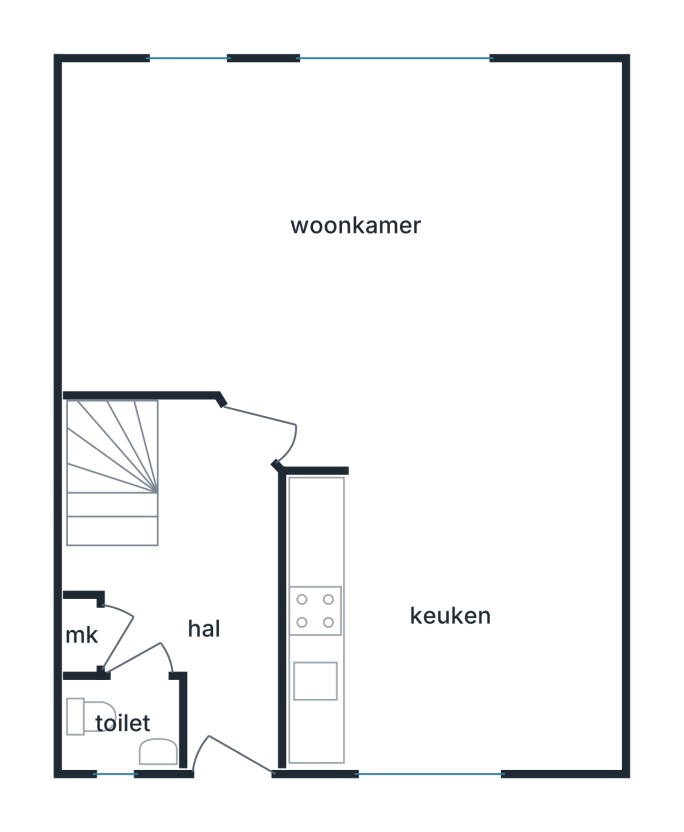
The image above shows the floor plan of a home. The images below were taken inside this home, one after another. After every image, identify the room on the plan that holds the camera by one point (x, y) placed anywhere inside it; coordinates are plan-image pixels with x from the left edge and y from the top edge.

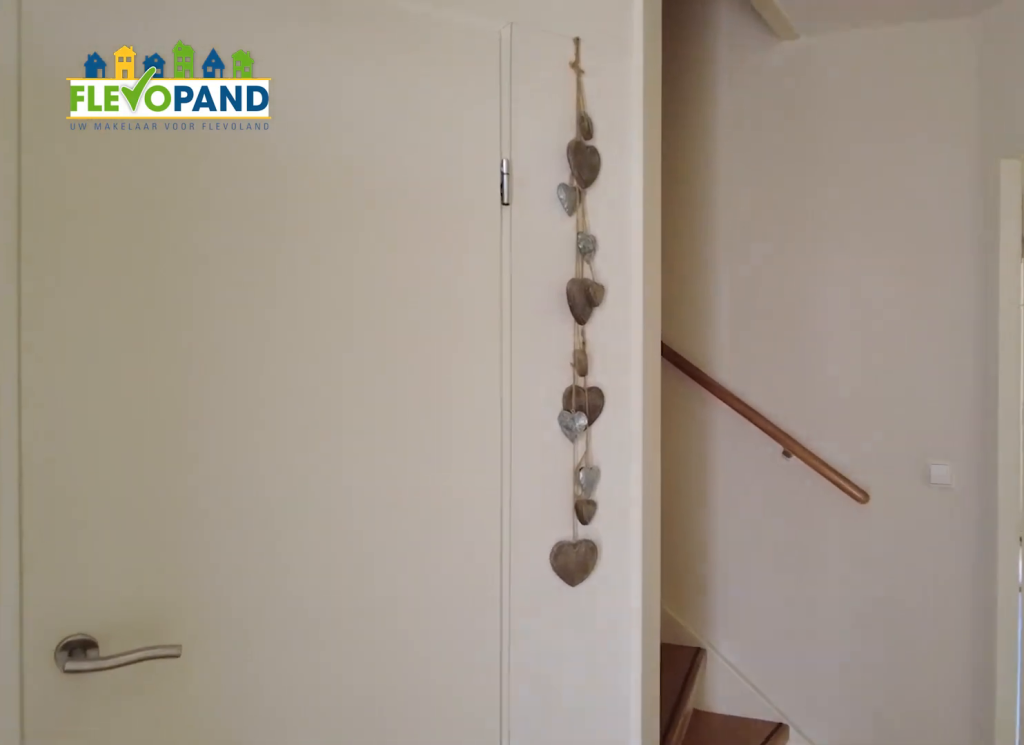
(202, 588)
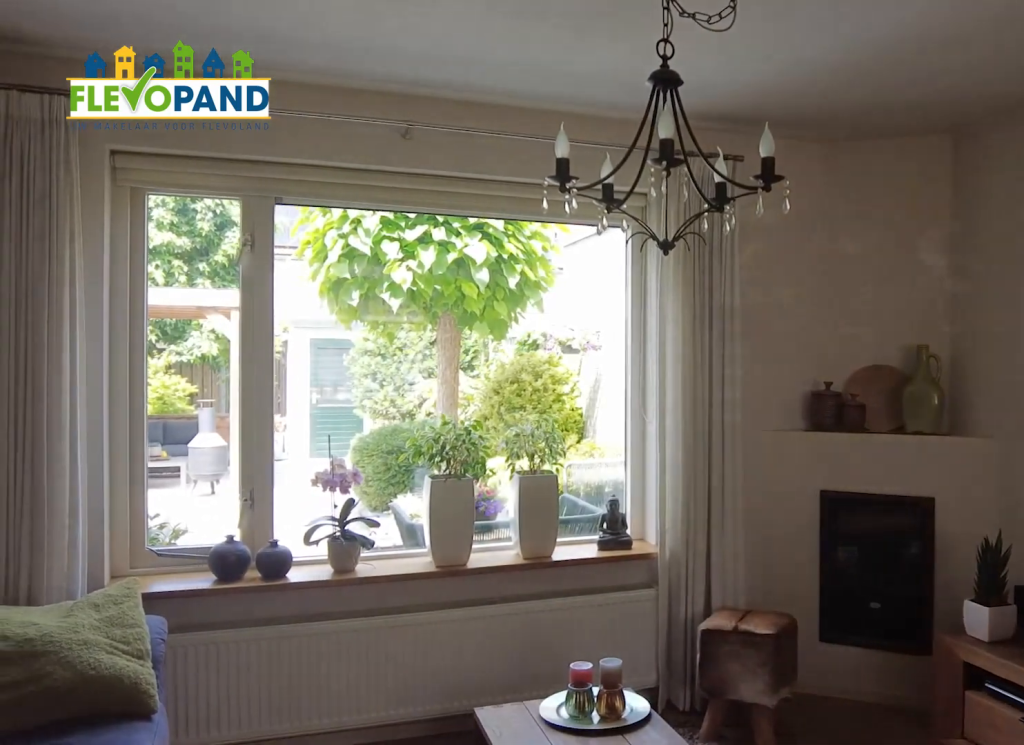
(227, 154)
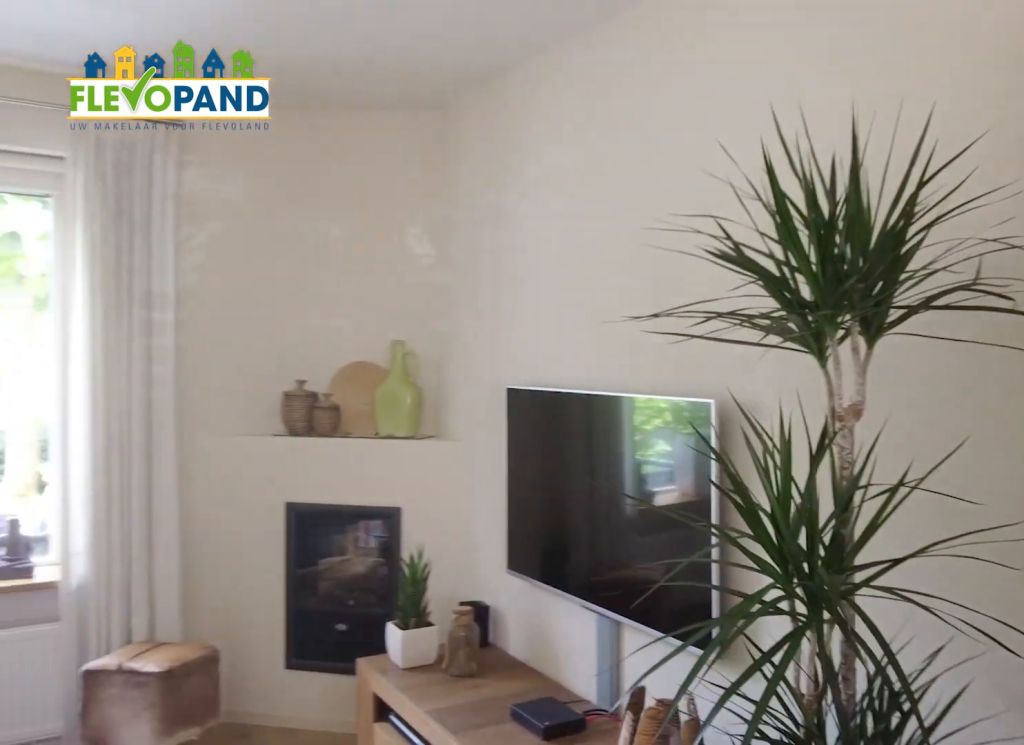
(227, 154)
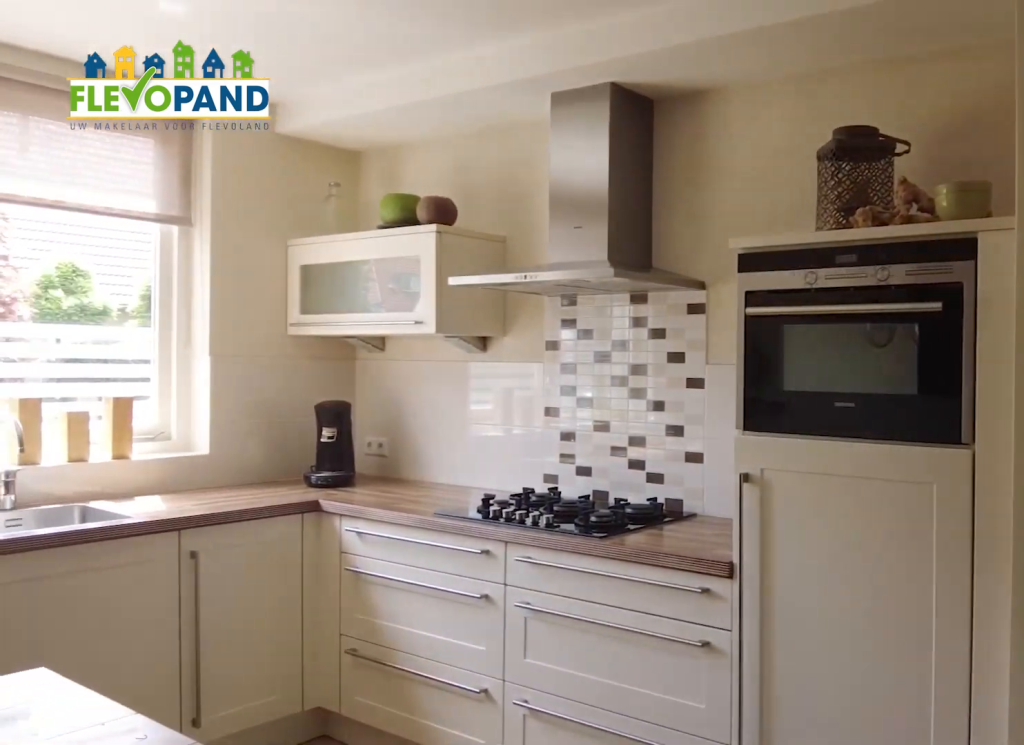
(451, 620)
